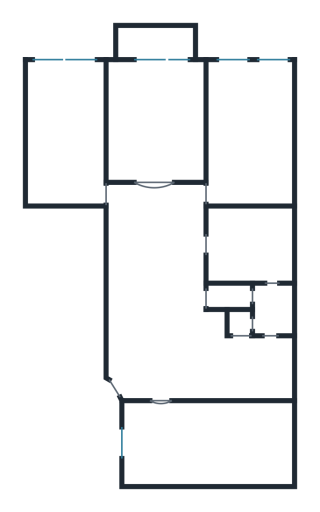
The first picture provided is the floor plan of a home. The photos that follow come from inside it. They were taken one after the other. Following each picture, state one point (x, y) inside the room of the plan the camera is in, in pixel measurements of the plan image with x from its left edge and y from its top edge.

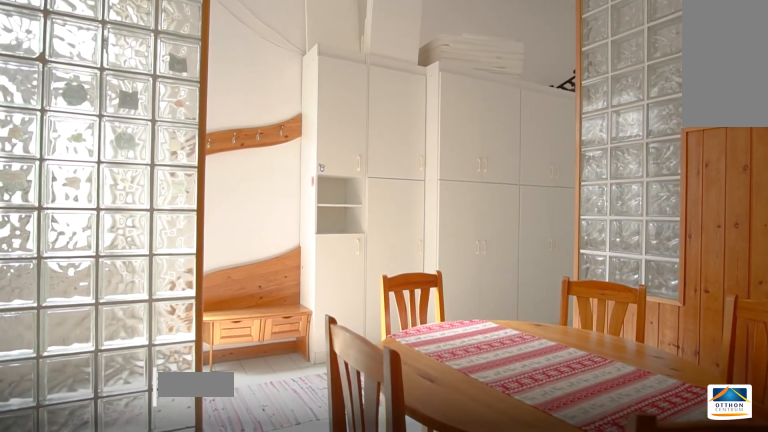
(204, 359)
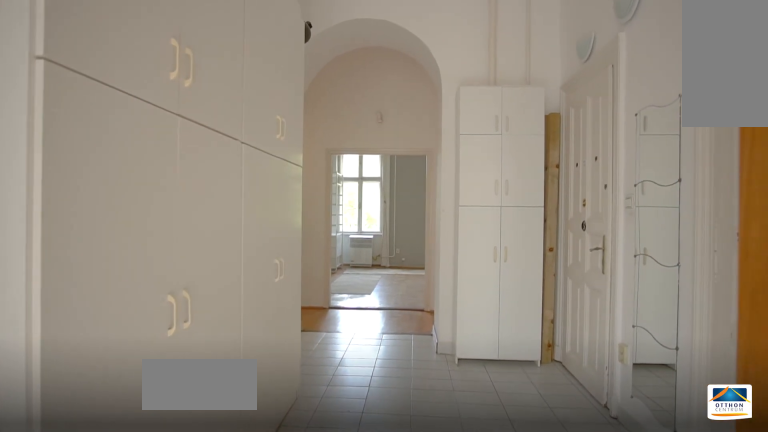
(159, 312)
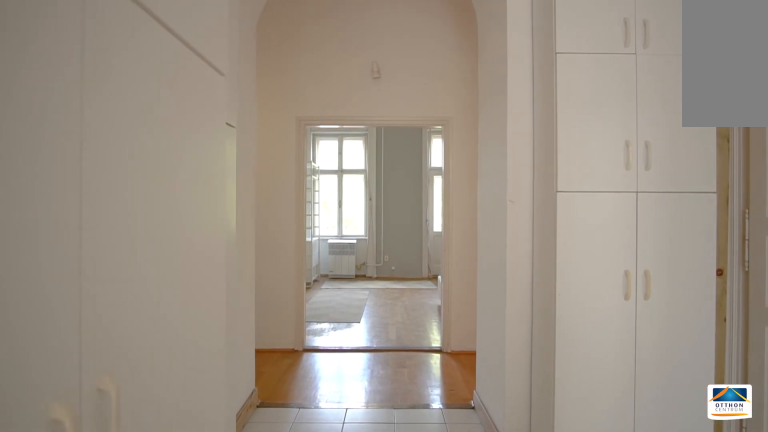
(159, 311)
